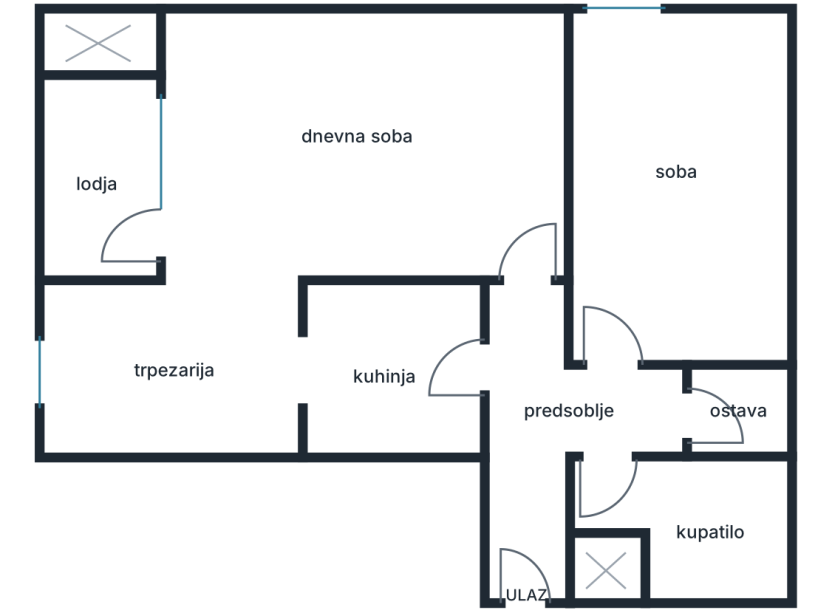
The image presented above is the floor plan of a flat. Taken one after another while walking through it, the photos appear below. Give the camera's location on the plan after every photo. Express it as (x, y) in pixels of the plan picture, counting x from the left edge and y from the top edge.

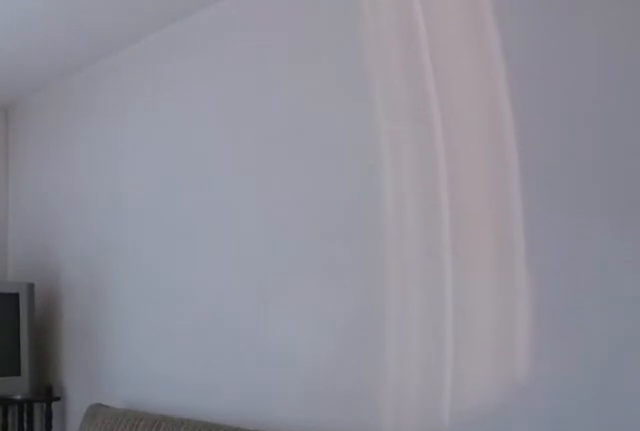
(628, 303)
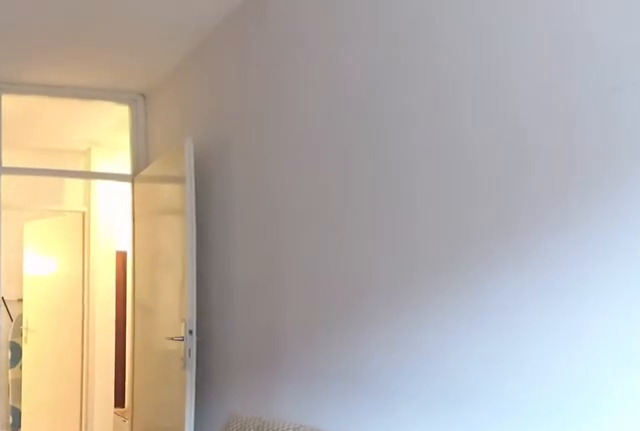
(630, 51)
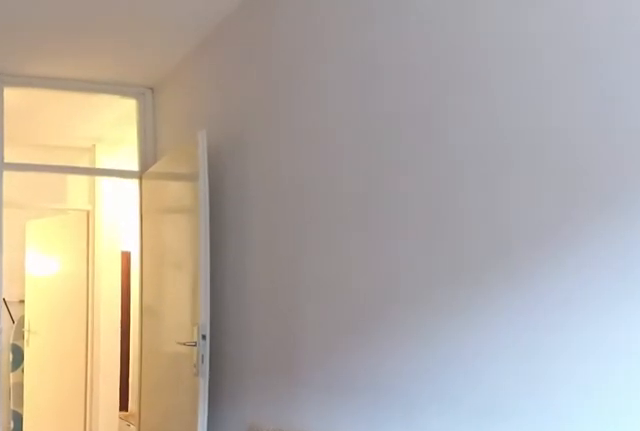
(629, 69)
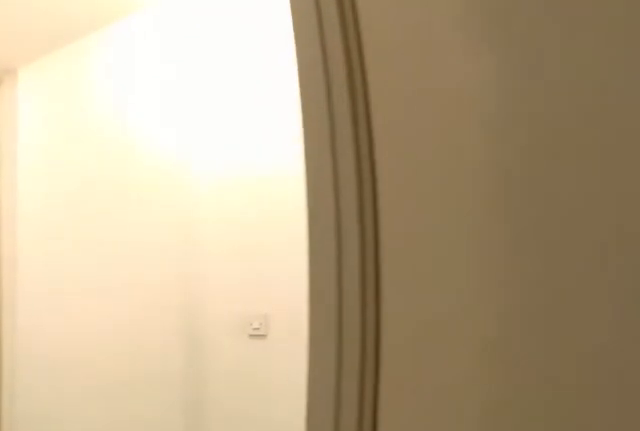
(630, 316)
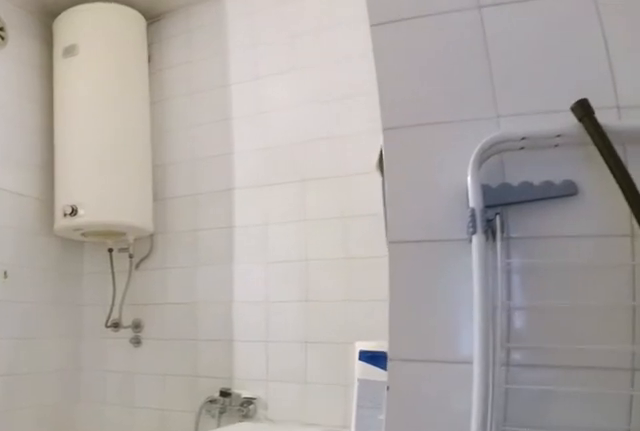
(616, 447)
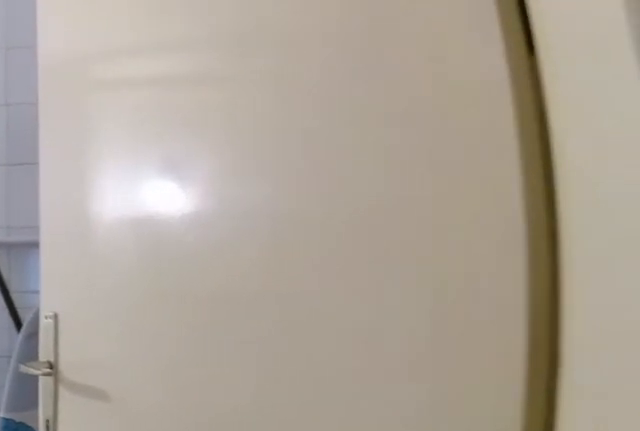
(628, 403)
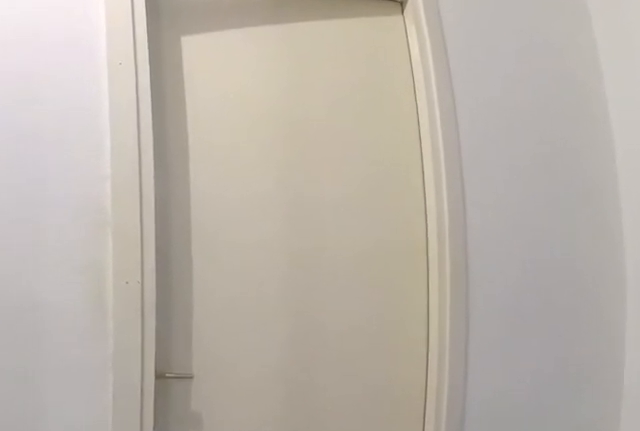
(578, 423)
